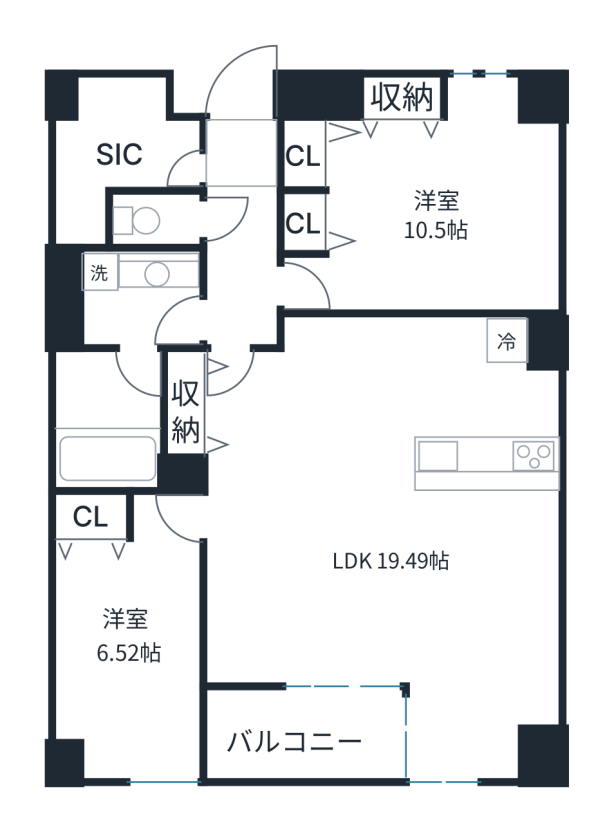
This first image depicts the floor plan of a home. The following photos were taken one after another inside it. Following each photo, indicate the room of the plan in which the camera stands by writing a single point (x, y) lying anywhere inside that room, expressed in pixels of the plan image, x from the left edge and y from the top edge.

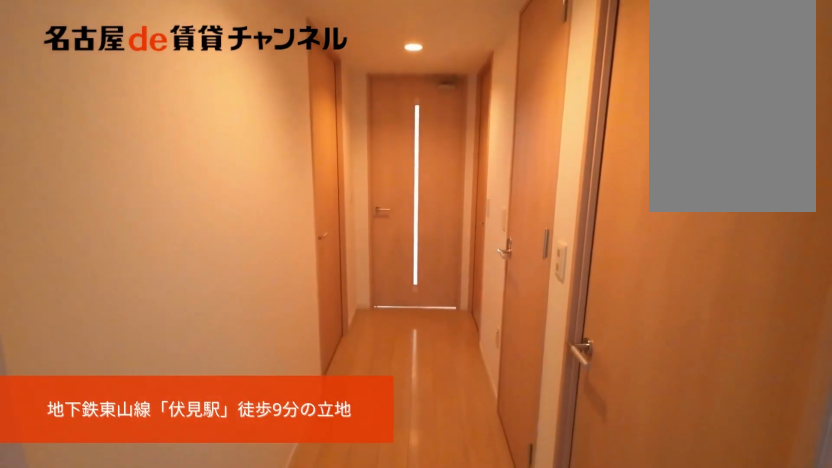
(239, 151)
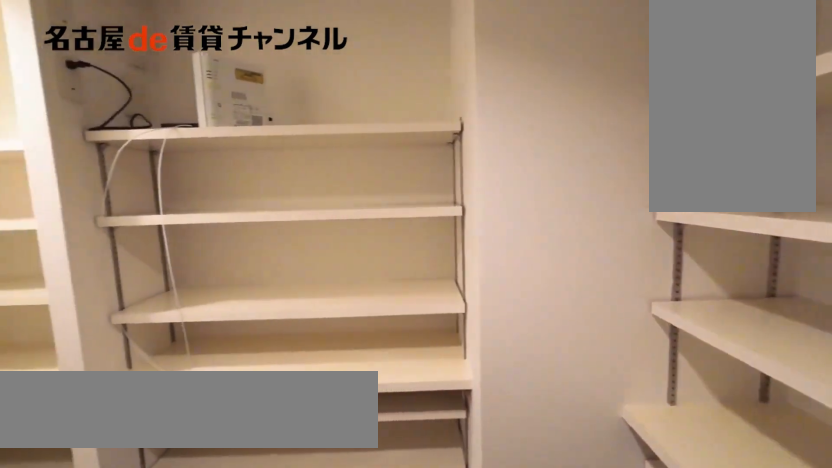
(124, 149)
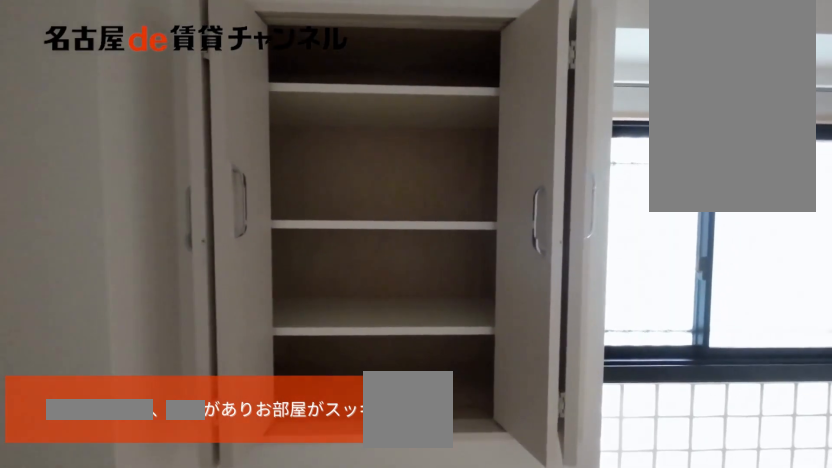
(417, 193)
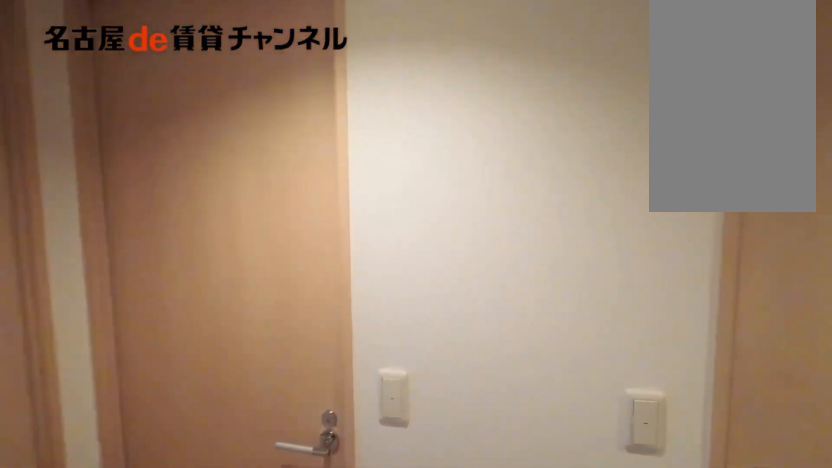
(417, 193)
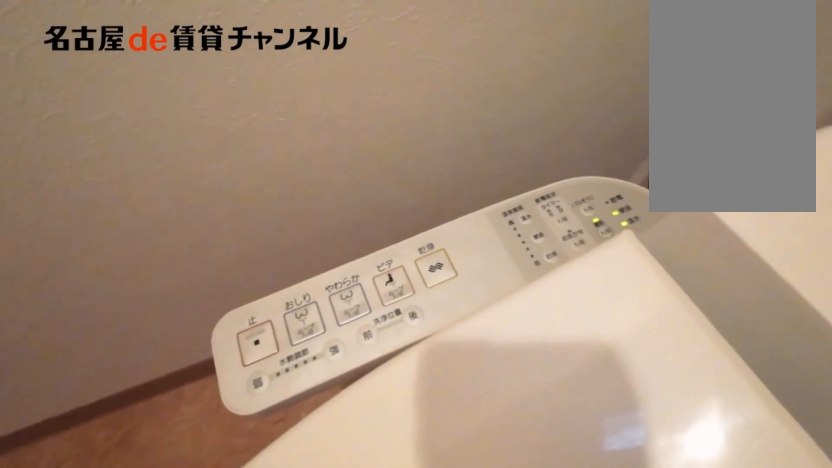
(154, 219)
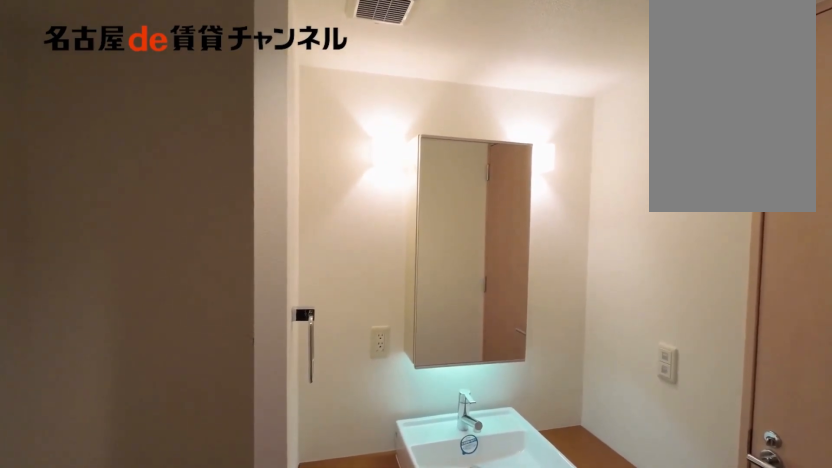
(135, 297)
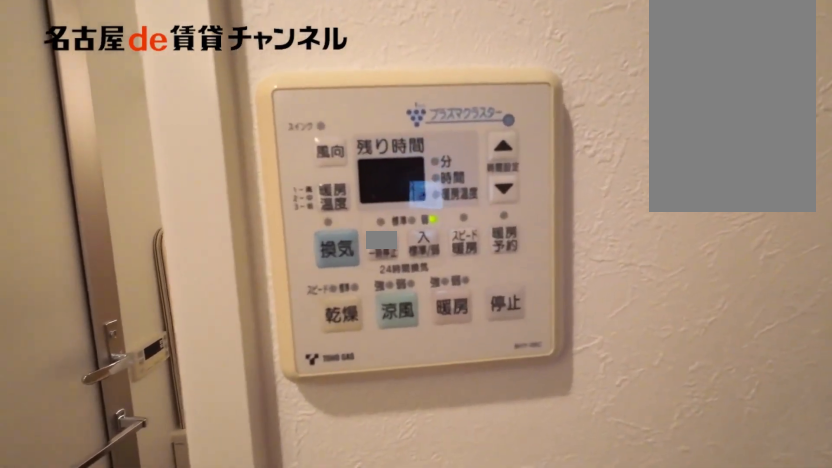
(135, 297)
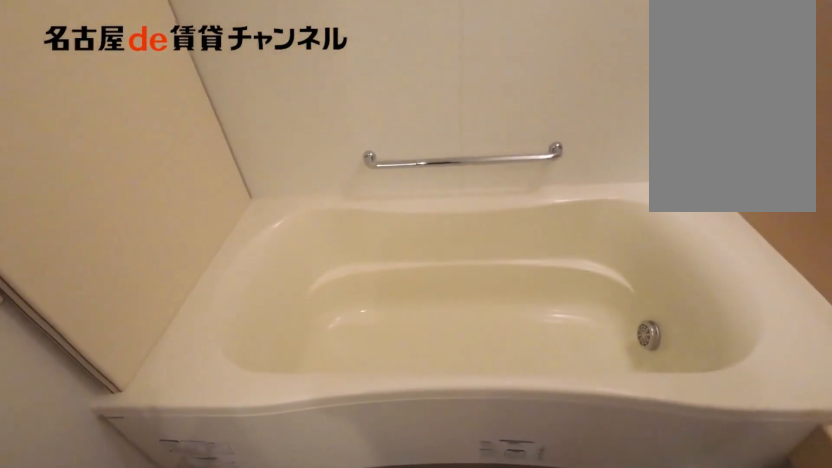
(114, 419)
